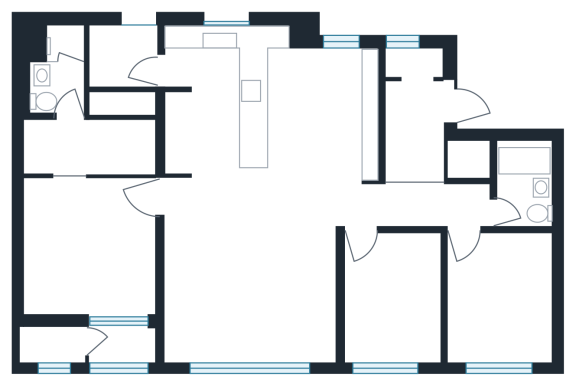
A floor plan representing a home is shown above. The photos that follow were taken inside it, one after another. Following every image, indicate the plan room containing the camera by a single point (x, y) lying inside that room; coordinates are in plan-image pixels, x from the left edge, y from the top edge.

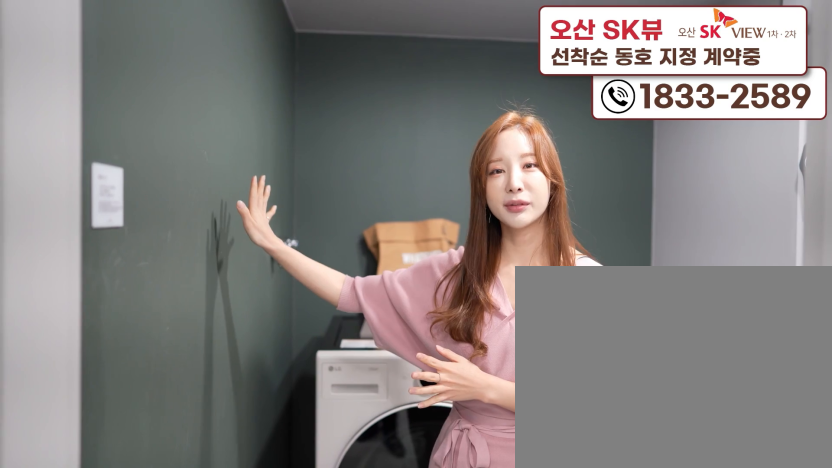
(130, 65)
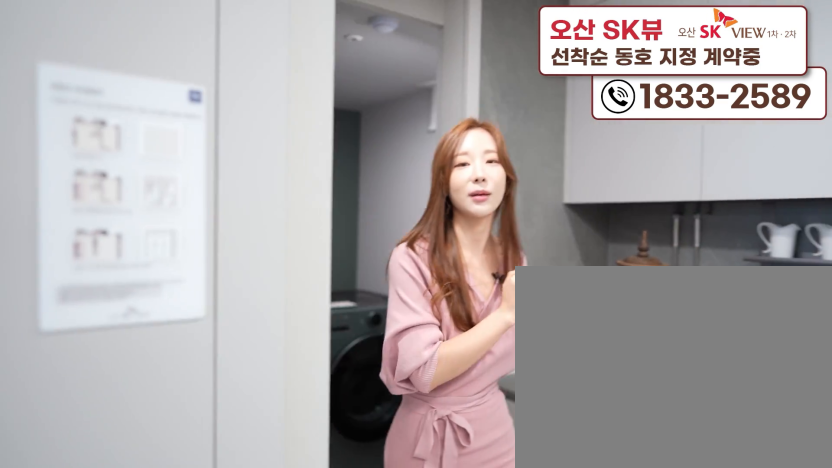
(130, 65)
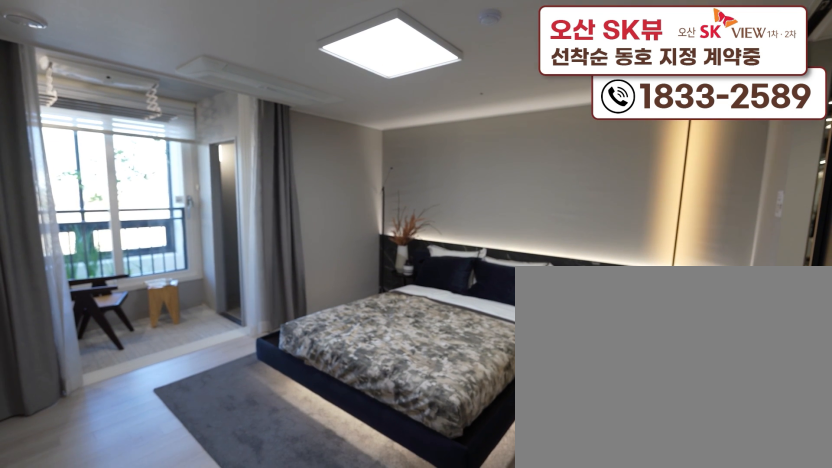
(91, 285)
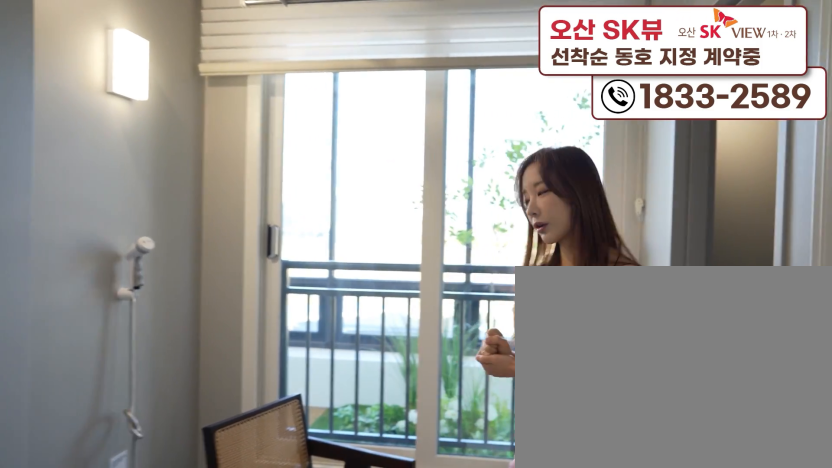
(120, 359)
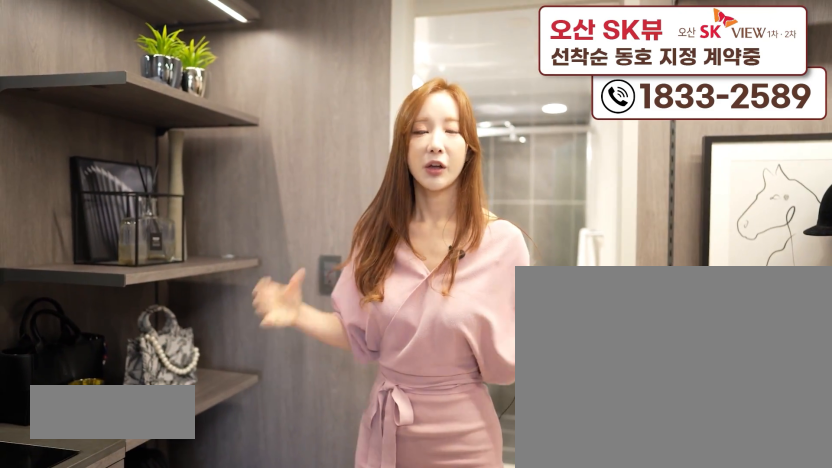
(65, 167)
